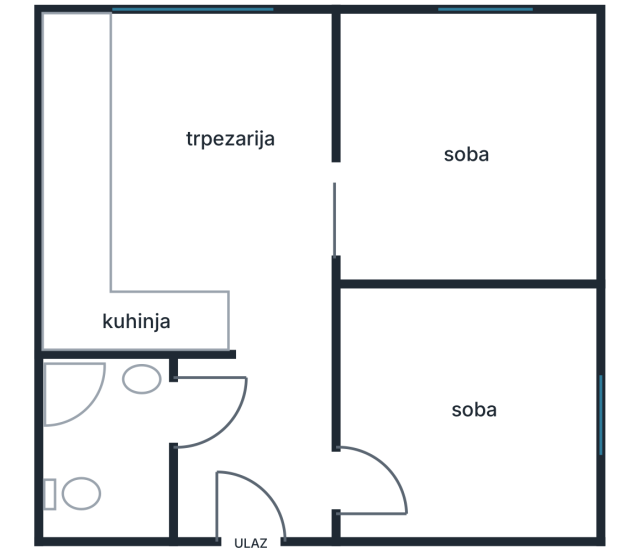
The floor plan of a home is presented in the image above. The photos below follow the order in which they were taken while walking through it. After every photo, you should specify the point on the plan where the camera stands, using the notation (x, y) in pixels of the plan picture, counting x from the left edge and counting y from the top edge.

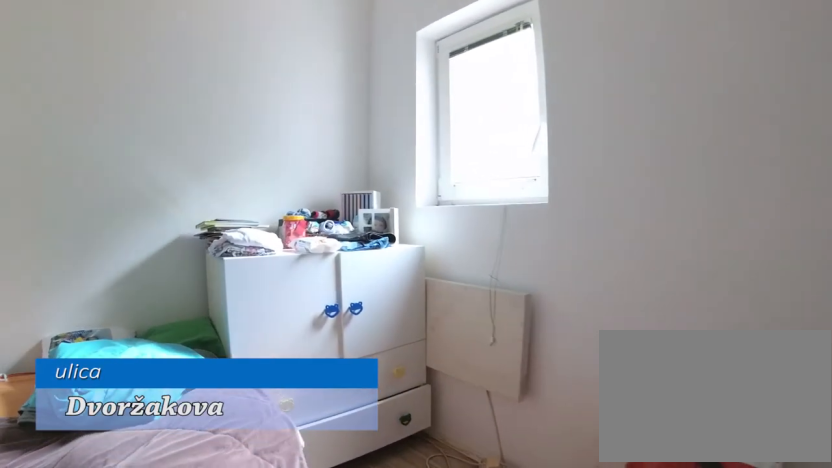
(495, 466)
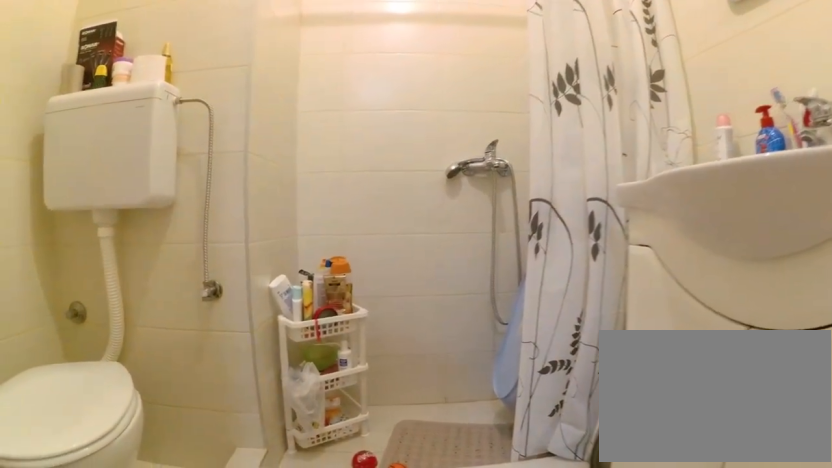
(198, 413)
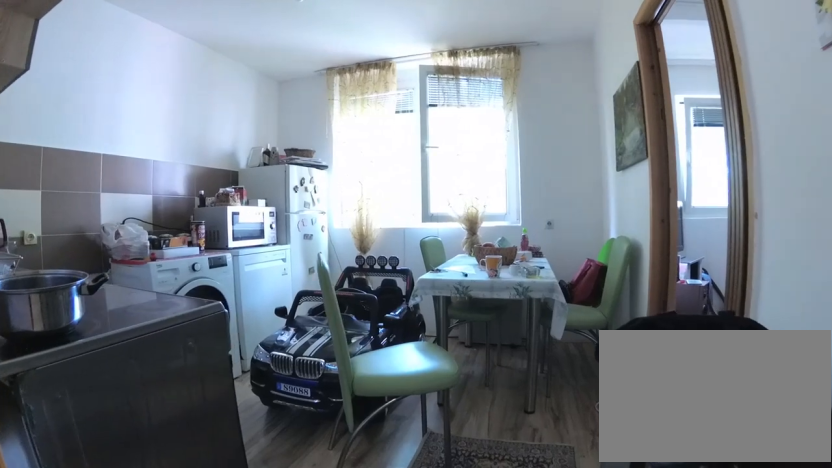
(288, 392)
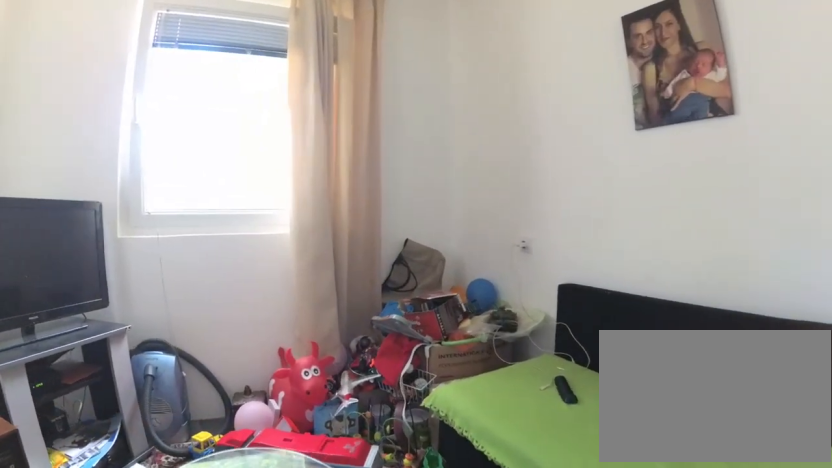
(407, 208)
